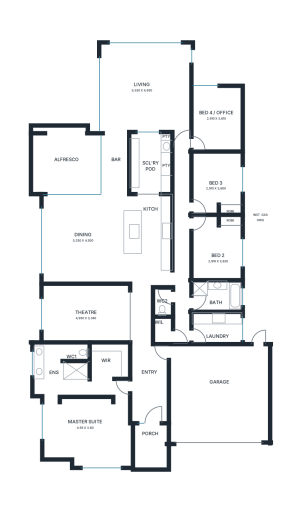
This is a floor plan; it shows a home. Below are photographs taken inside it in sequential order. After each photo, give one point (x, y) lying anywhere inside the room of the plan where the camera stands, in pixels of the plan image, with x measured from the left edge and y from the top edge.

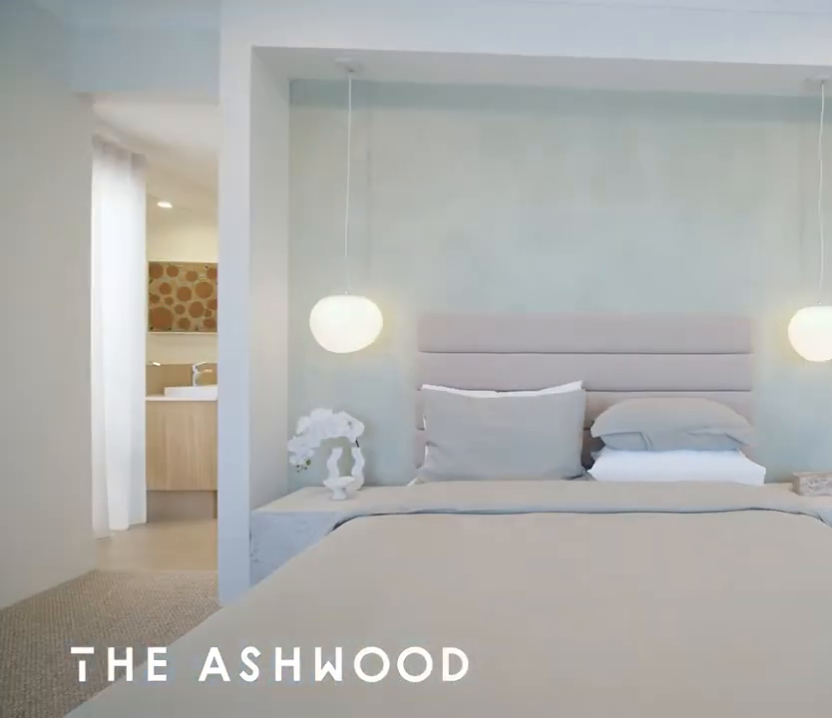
(85, 402)
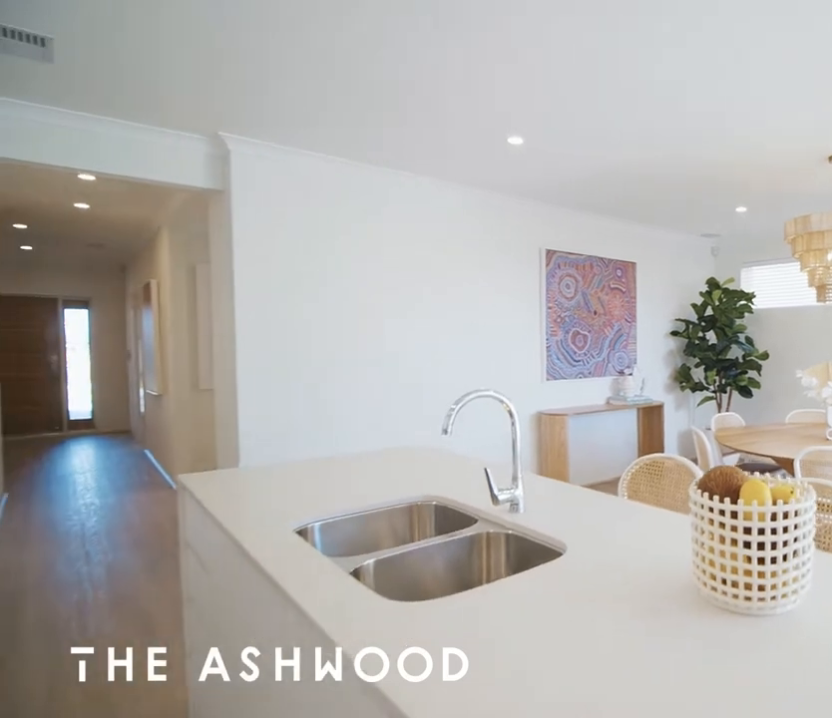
(106, 238)
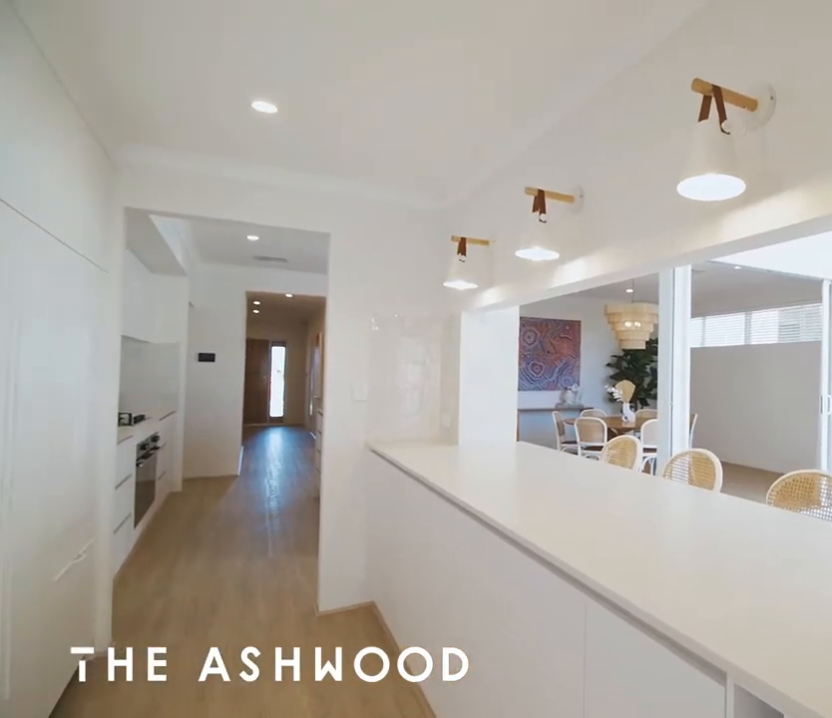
(136, 162)
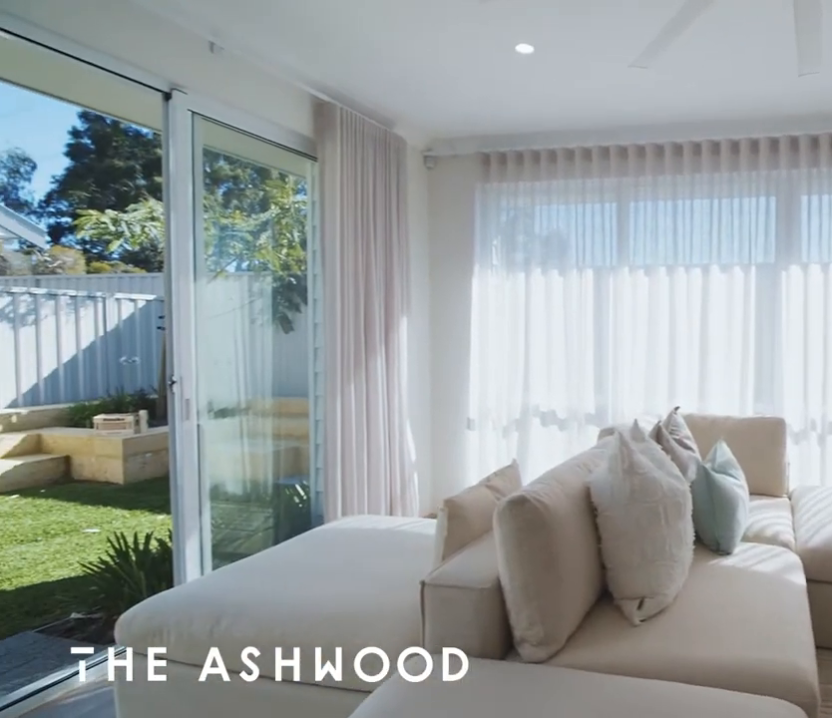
(145, 87)
